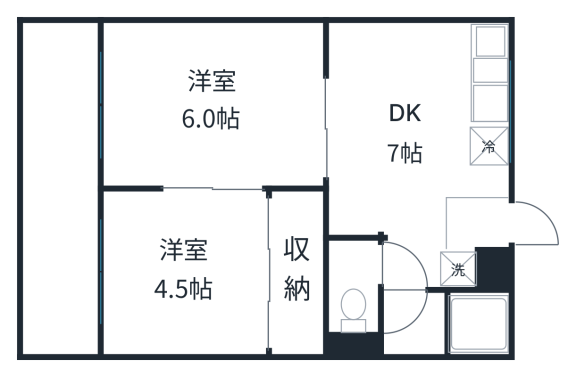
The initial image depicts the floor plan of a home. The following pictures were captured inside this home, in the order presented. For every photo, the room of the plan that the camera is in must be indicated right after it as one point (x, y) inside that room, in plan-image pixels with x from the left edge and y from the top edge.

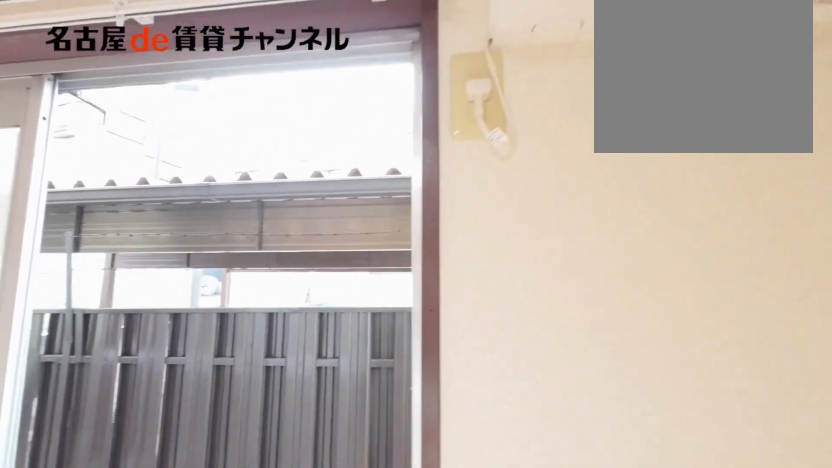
(213, 105)
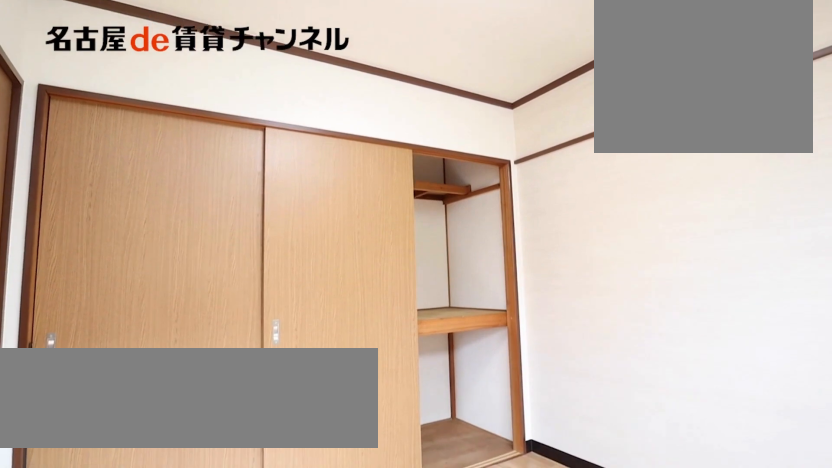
(184, 275)
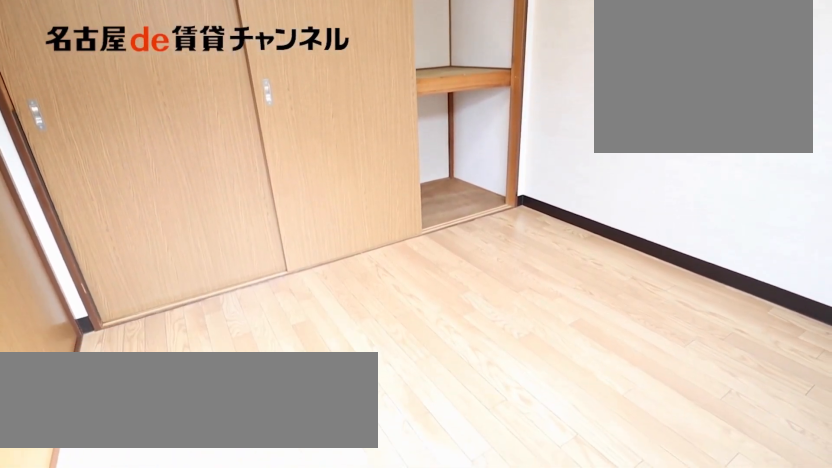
(184, 275)
